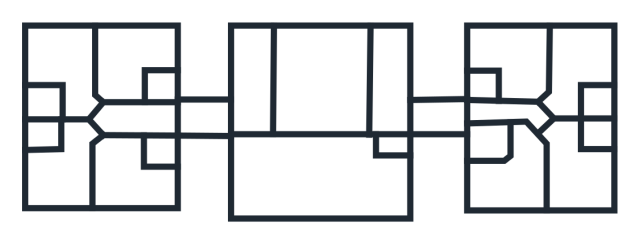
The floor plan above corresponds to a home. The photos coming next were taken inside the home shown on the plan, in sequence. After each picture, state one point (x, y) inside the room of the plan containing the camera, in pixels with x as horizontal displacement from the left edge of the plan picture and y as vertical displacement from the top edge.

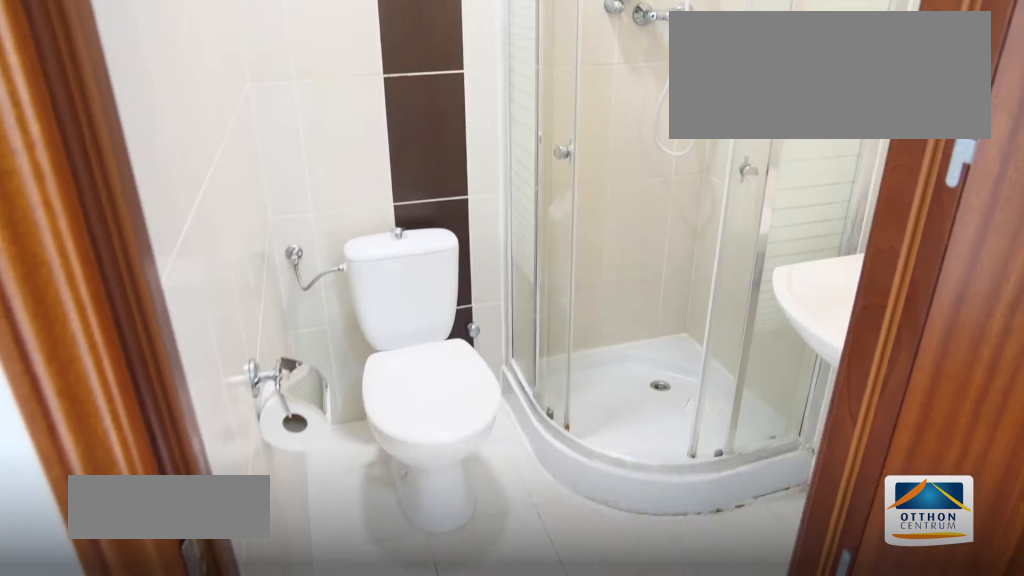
(45, 135)
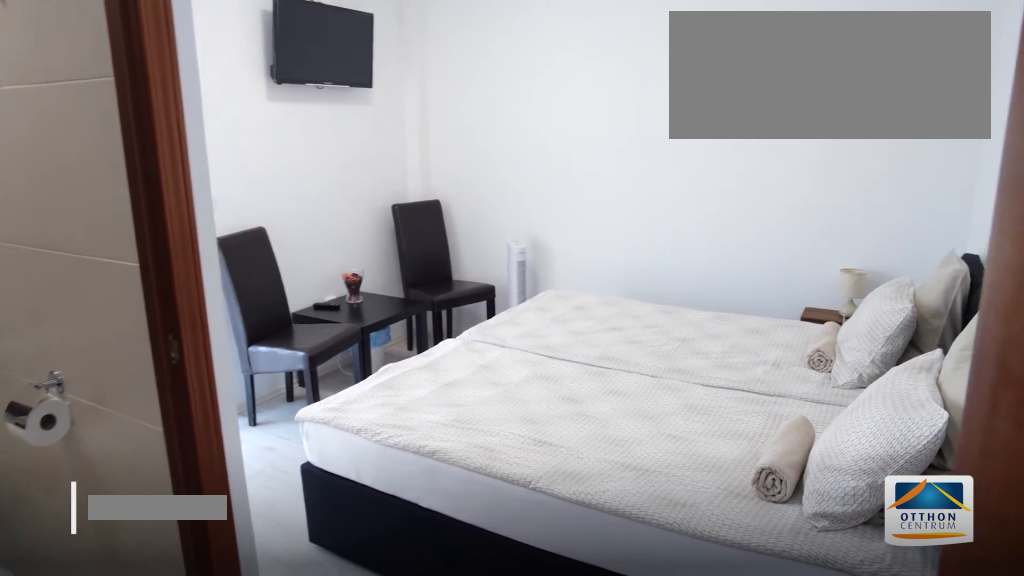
(58, 58)
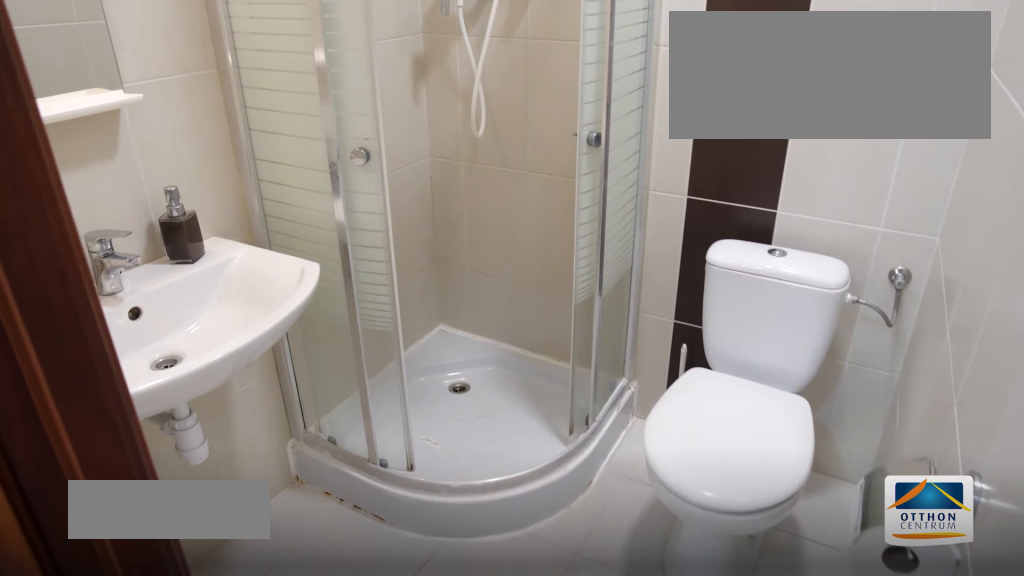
(43, 102)
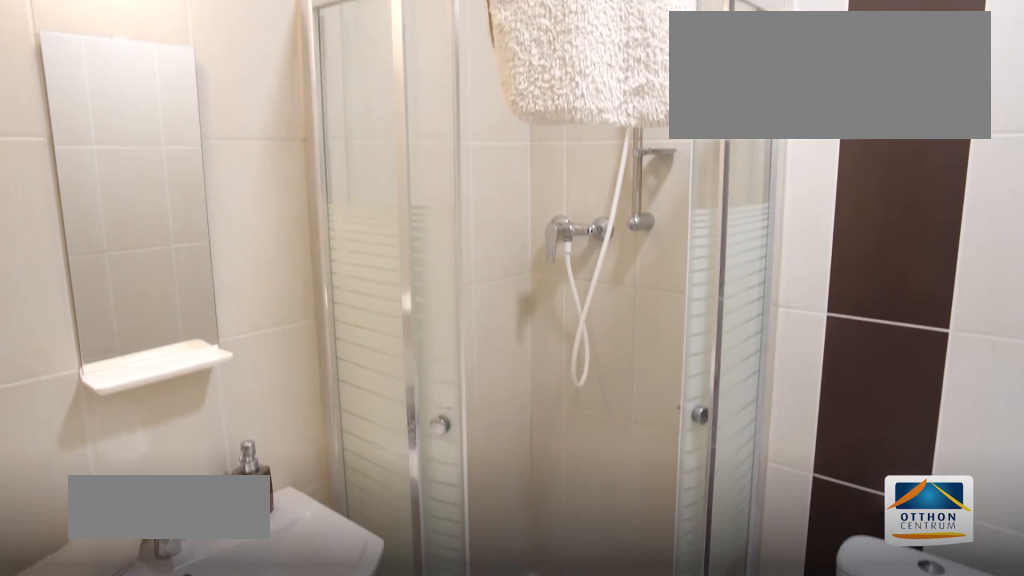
(43, 102)
